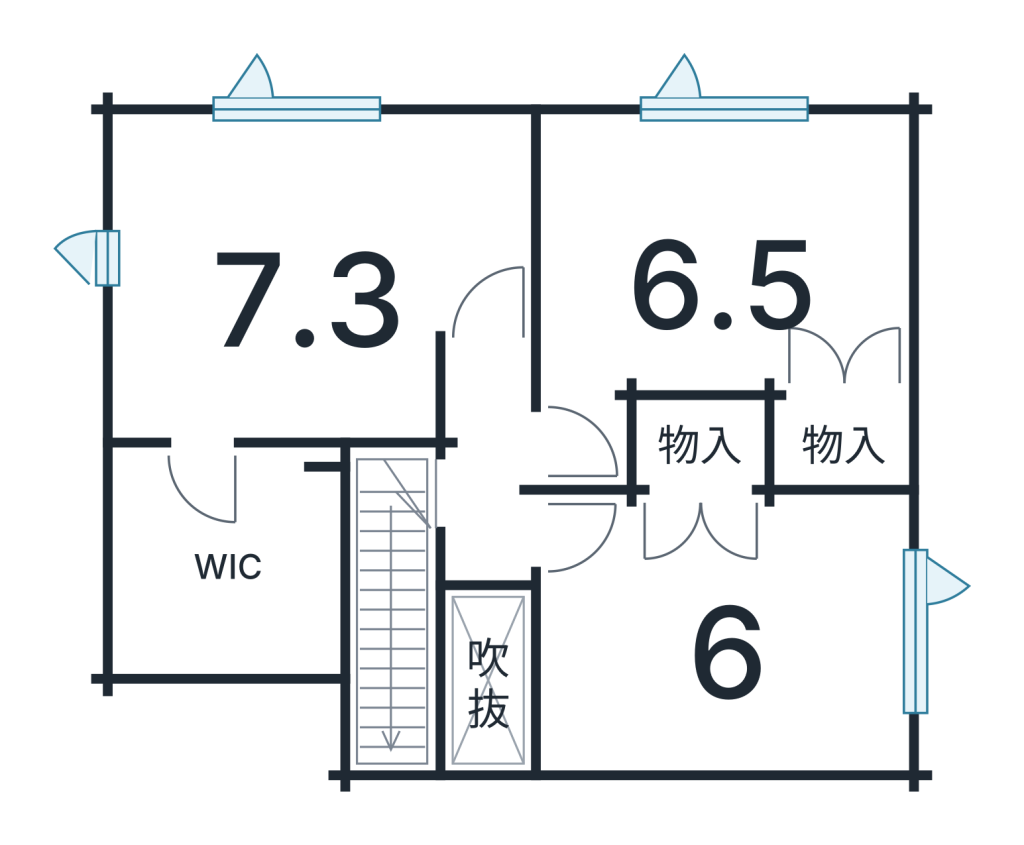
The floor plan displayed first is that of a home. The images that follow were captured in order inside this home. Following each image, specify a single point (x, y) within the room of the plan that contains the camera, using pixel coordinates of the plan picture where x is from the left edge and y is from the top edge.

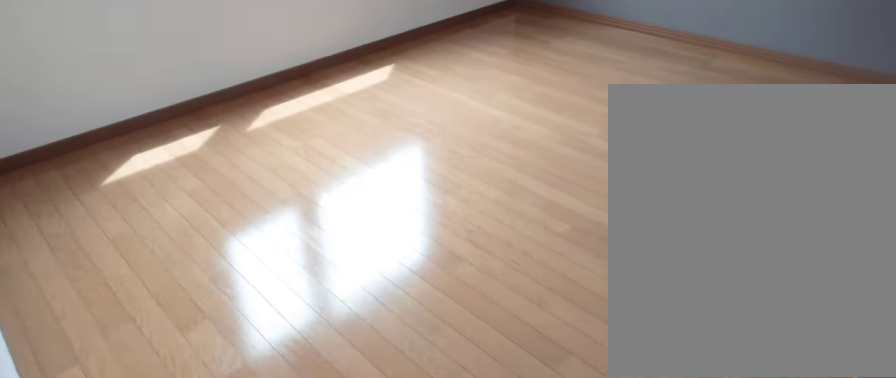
(705, 267)
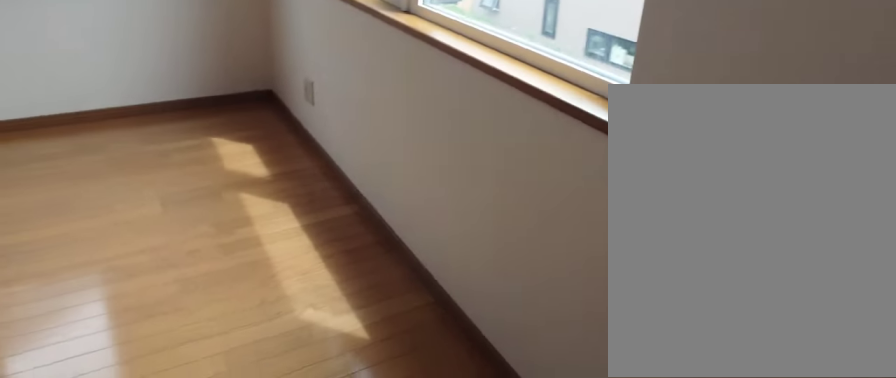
(275, 292)
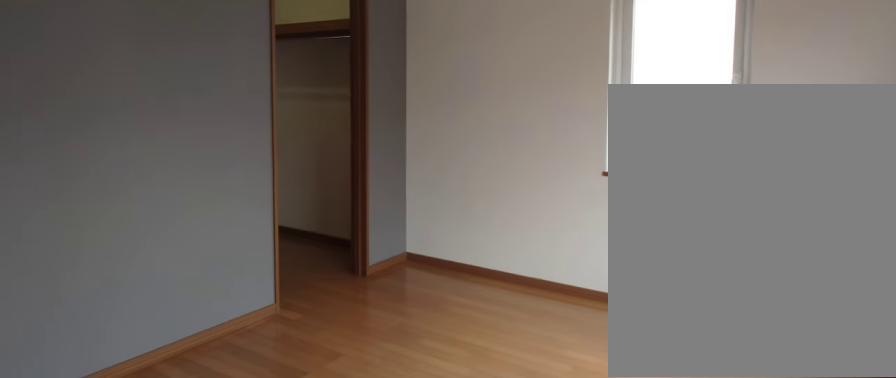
(275, 292)
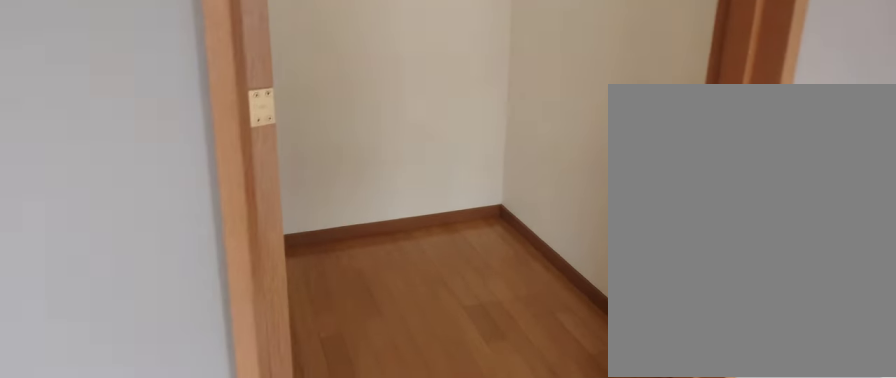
(206, 576)
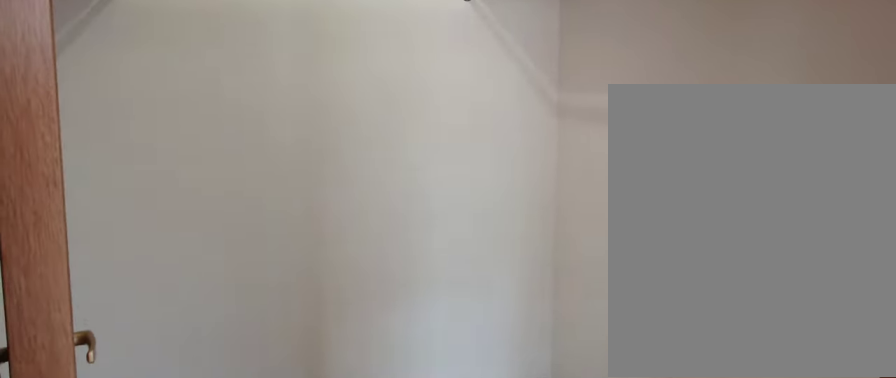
(206, 576)
